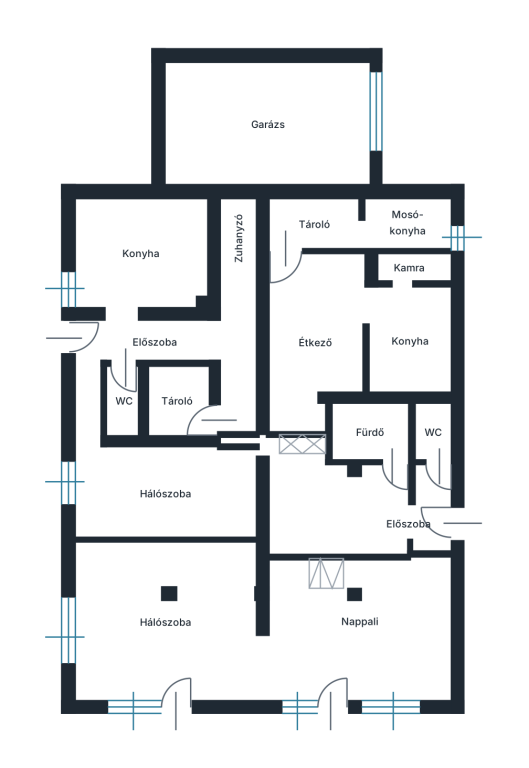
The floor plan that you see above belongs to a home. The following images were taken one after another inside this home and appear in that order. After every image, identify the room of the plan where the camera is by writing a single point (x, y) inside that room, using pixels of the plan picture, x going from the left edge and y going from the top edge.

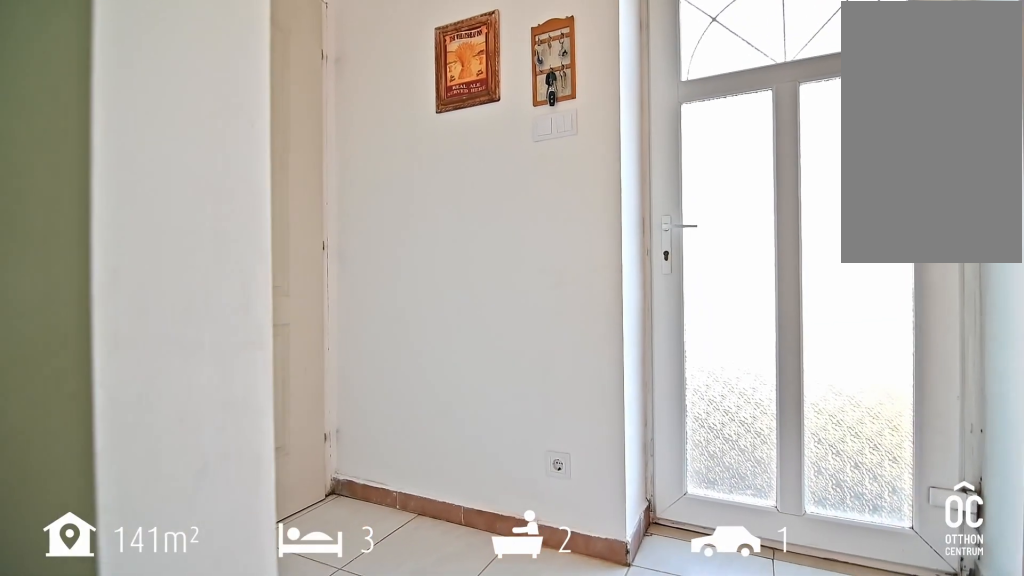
(430, 509)
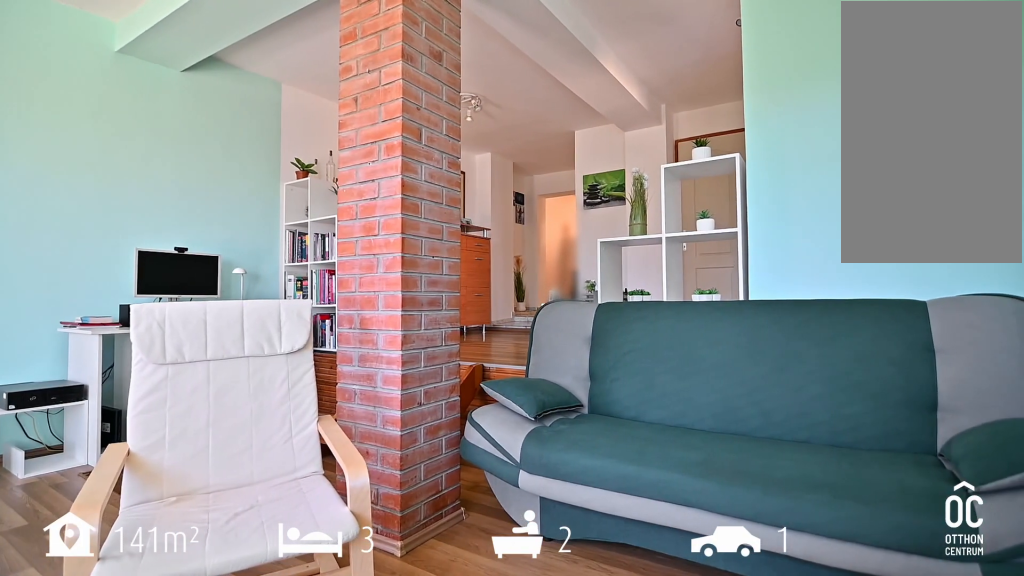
(358, 577)
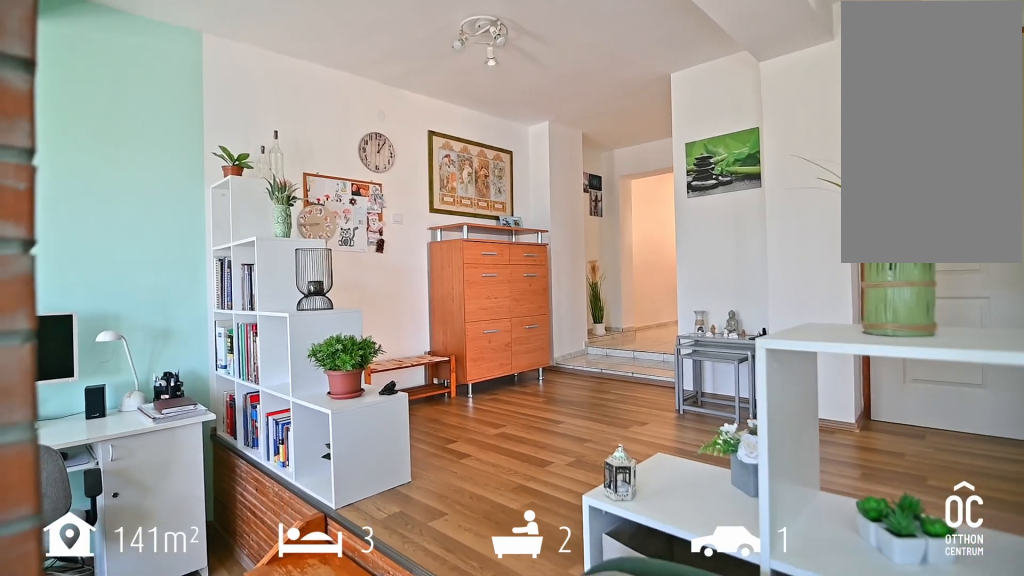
(357, 577)
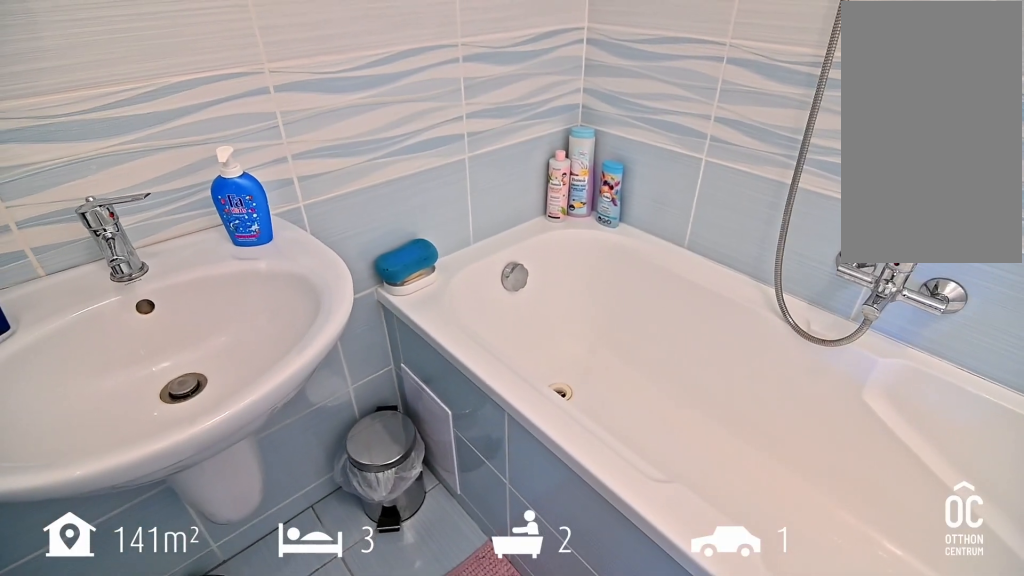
(369, 430)
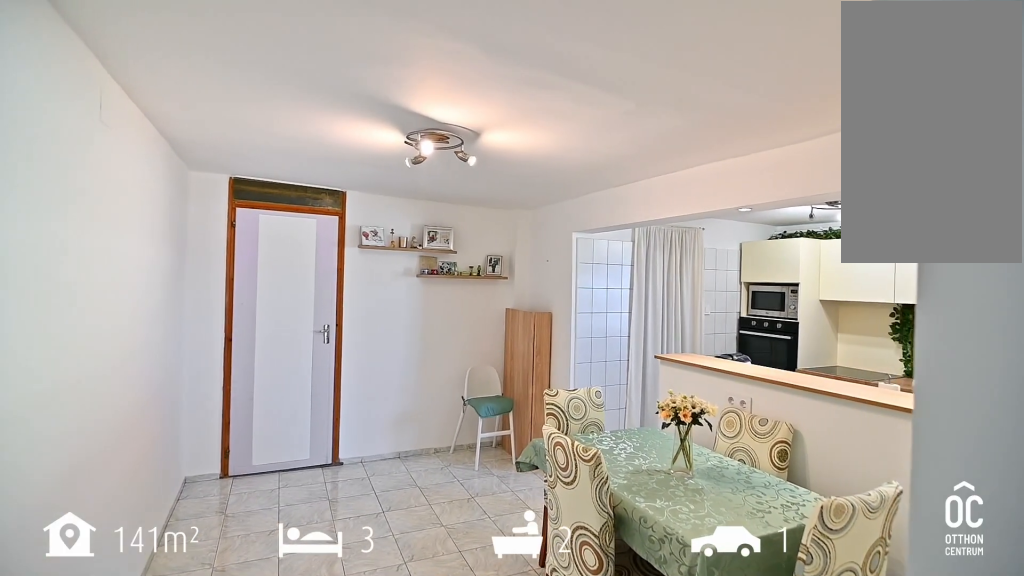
(314, 330)
